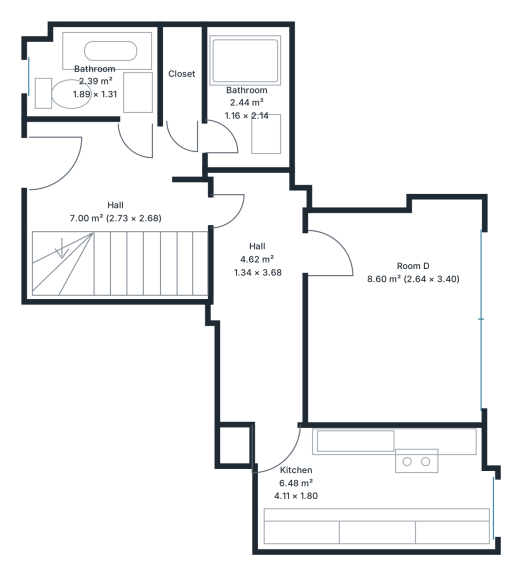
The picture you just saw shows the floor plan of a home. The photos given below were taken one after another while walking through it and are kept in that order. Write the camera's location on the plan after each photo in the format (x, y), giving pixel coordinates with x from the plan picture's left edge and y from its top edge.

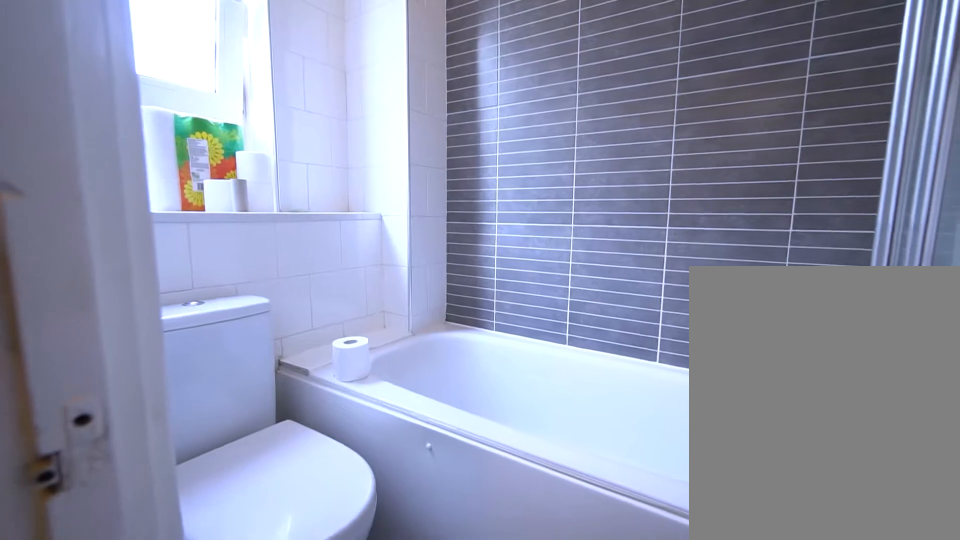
(133, 97)
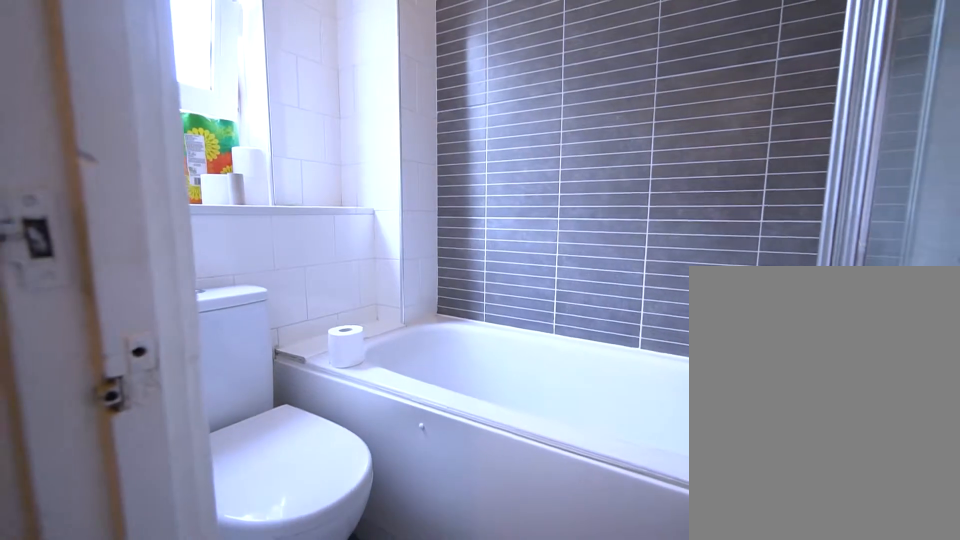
(134, 99)
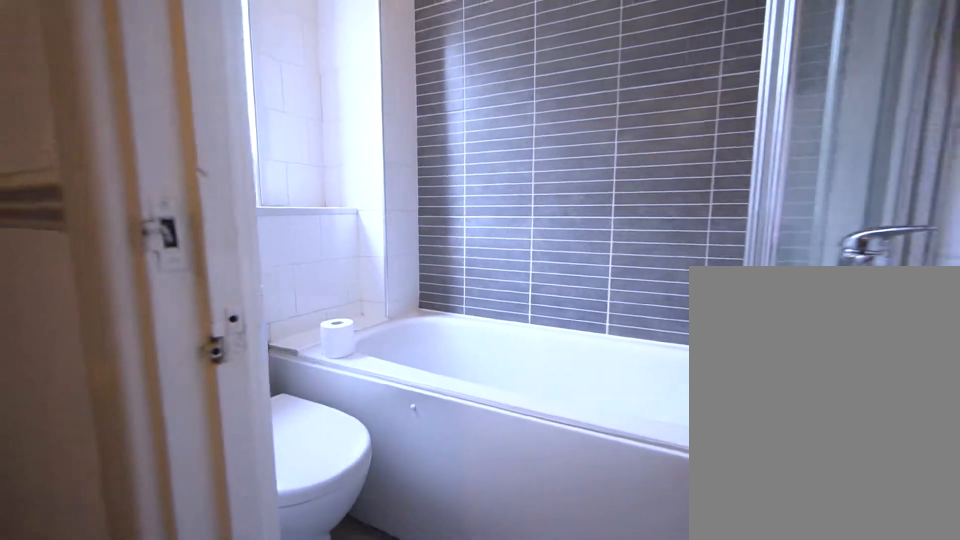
(133, 116)
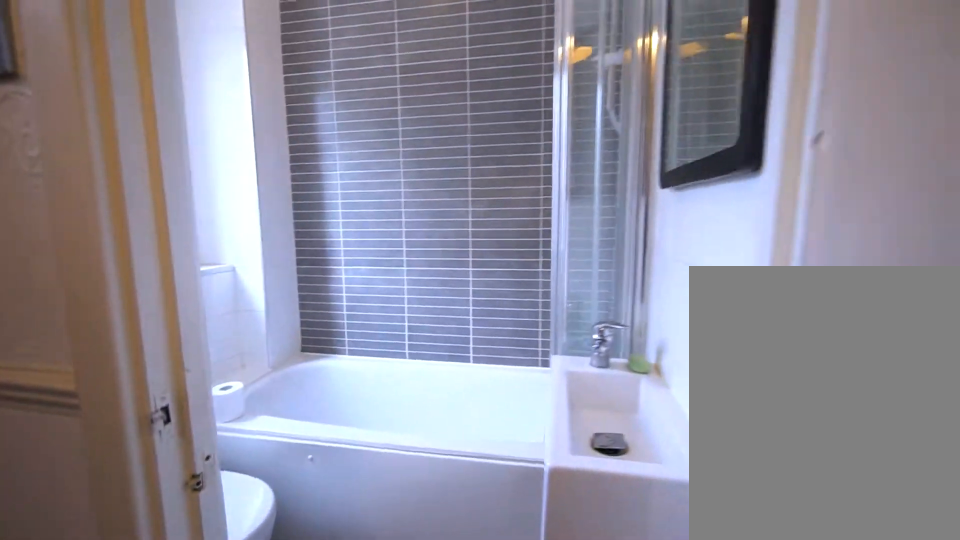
(132, 134)
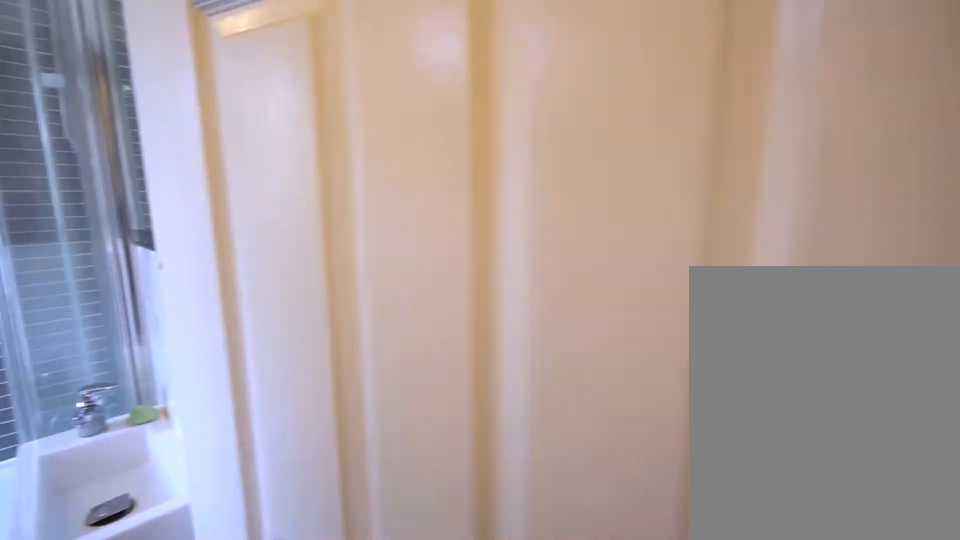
(136, 150)
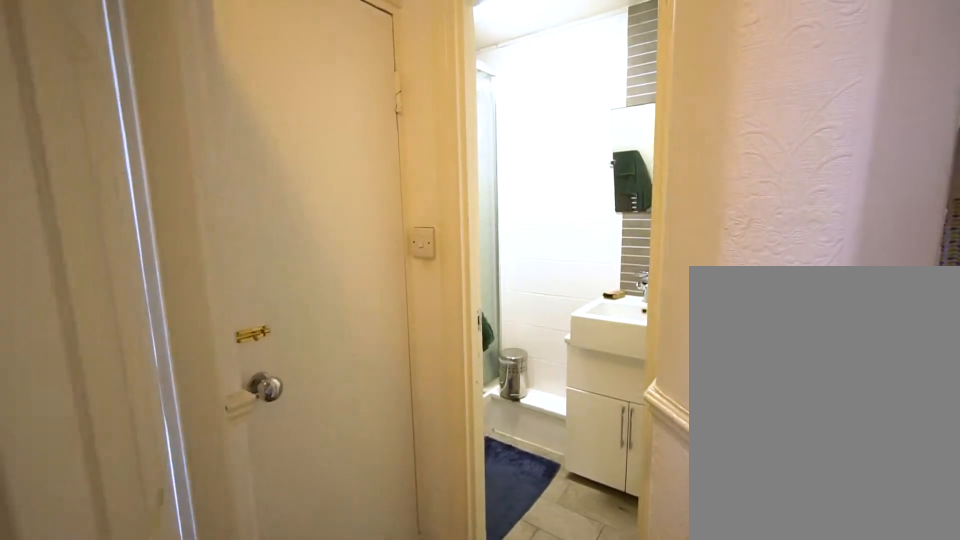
(141, 152)
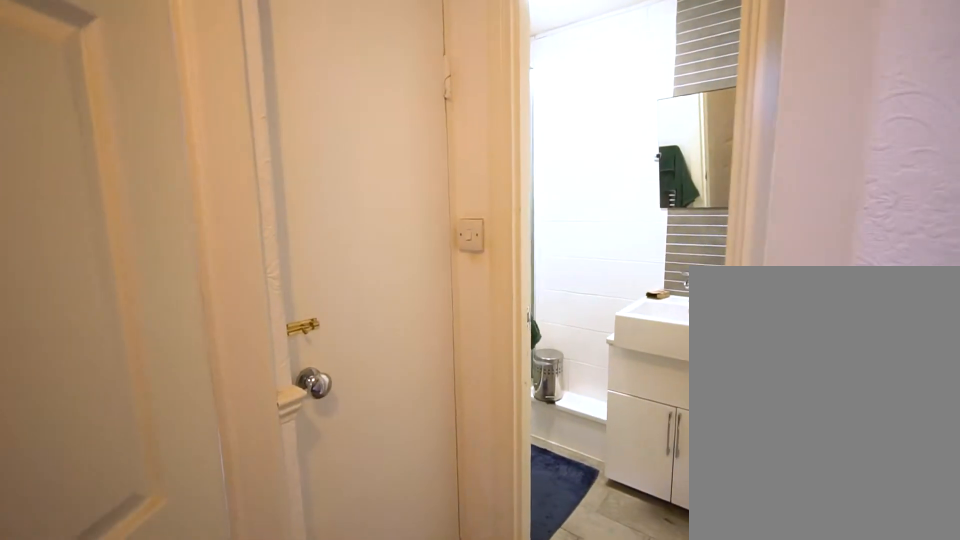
(147, 151)
